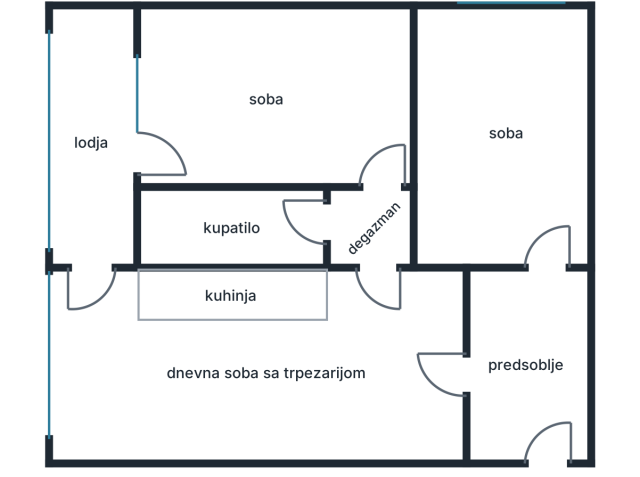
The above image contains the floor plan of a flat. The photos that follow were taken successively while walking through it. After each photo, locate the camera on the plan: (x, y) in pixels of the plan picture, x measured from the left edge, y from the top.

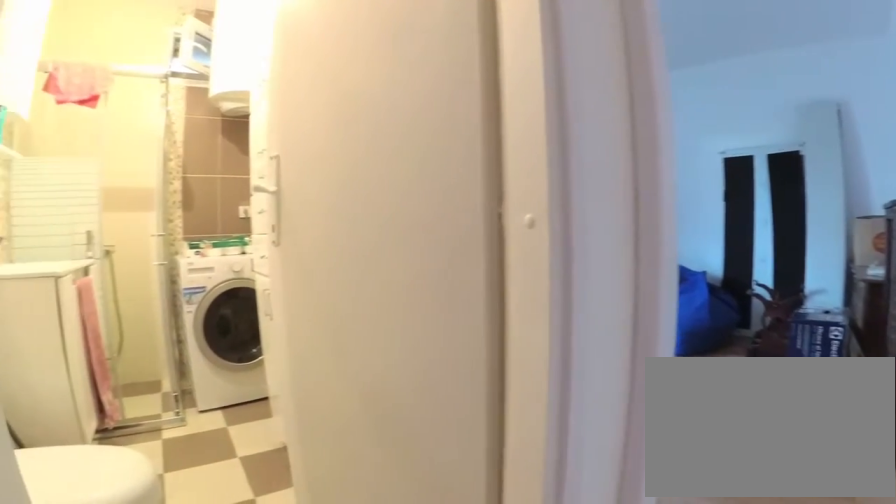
(367, 252)
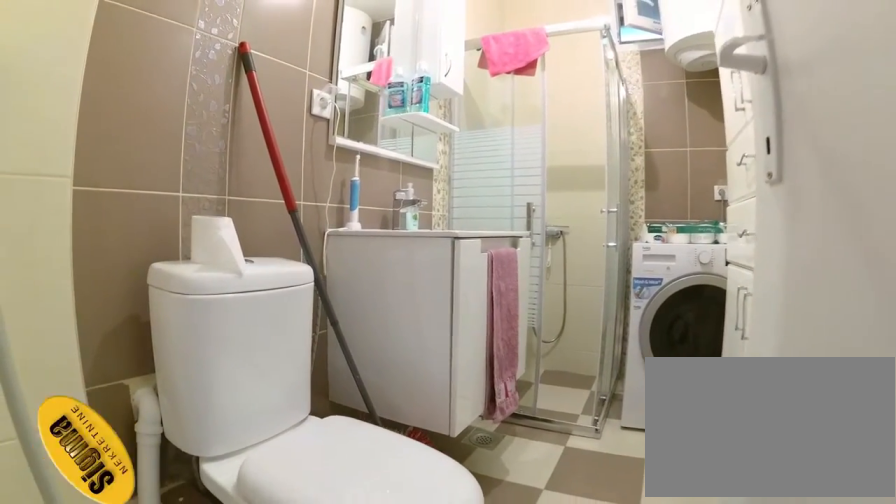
(339, 232)
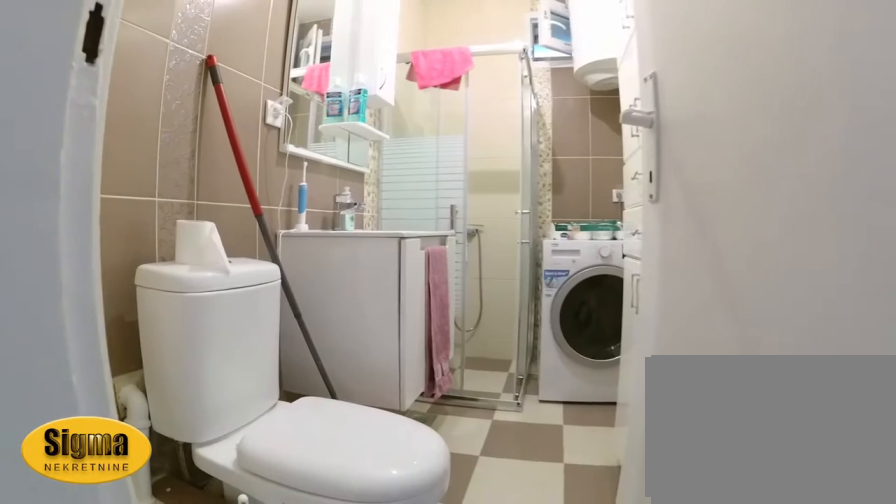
(346, 238)
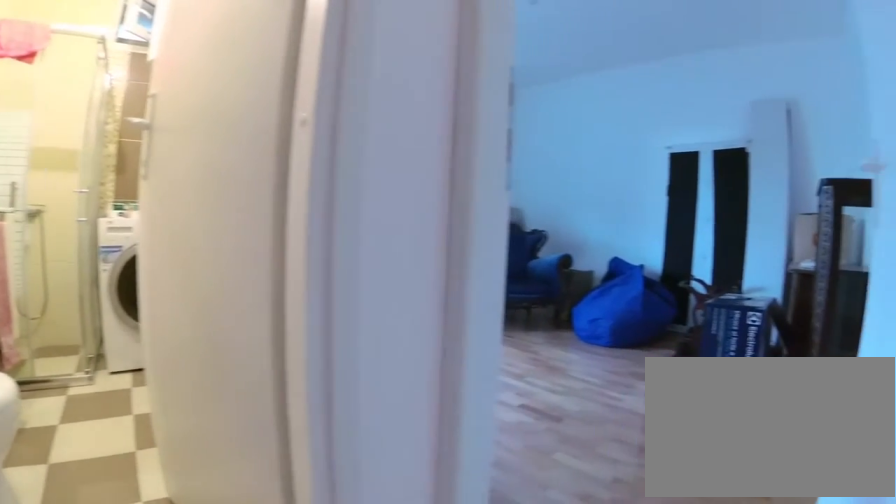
(372, 259)
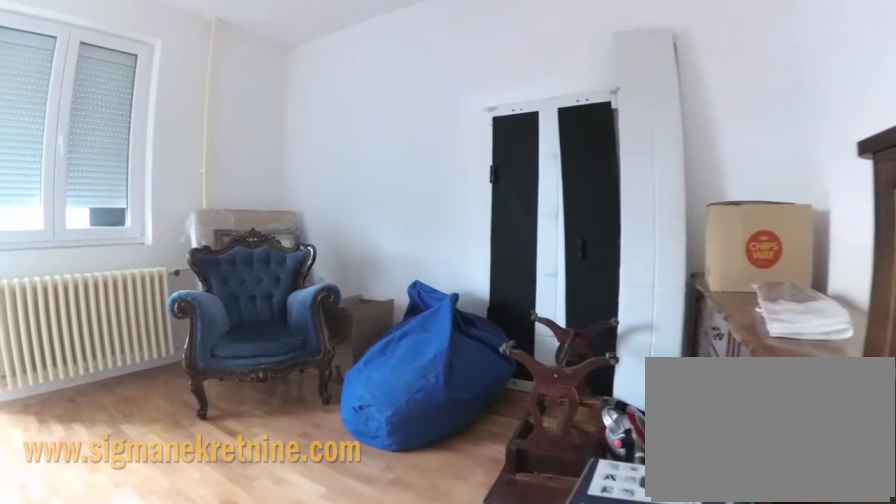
(378, 162)
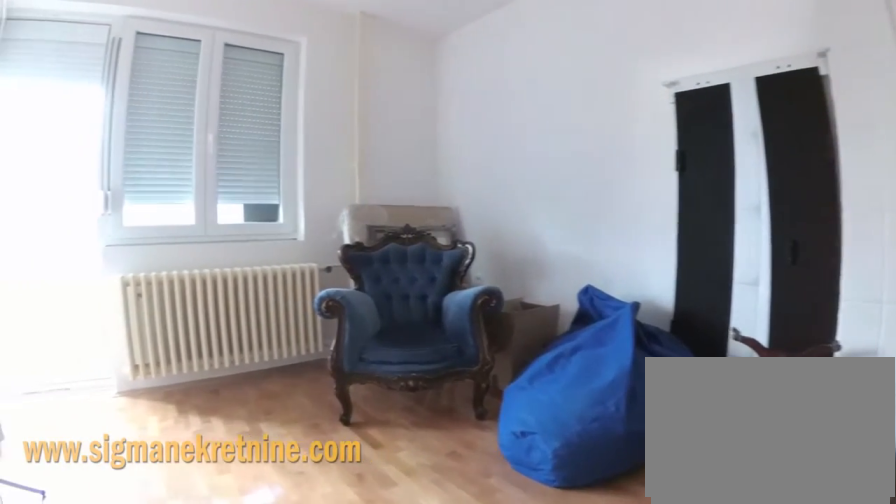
(372, 151)
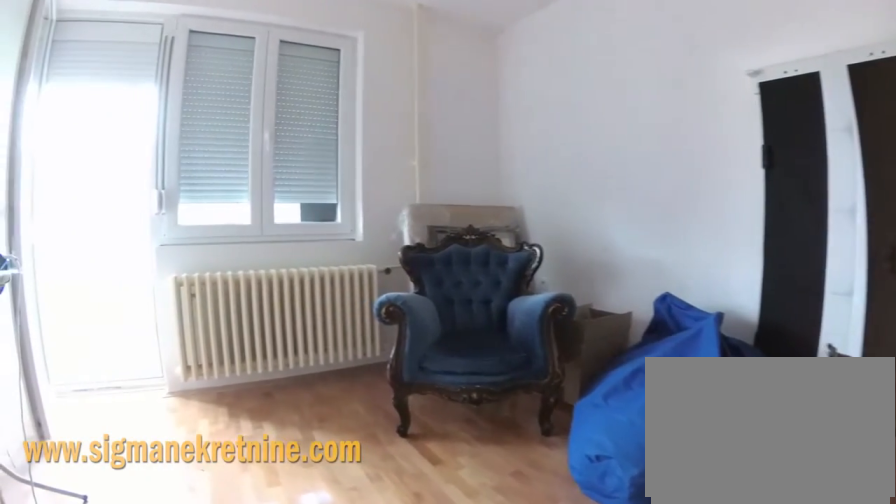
(366, 150)
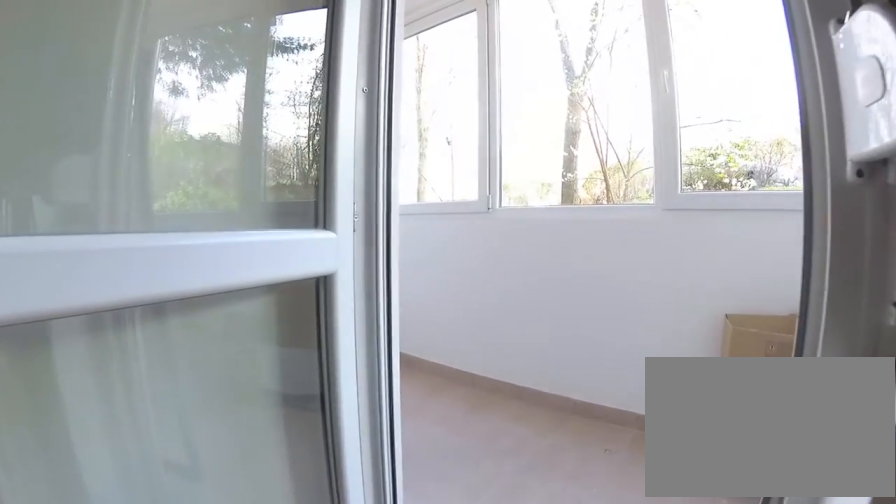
(188, 146)
